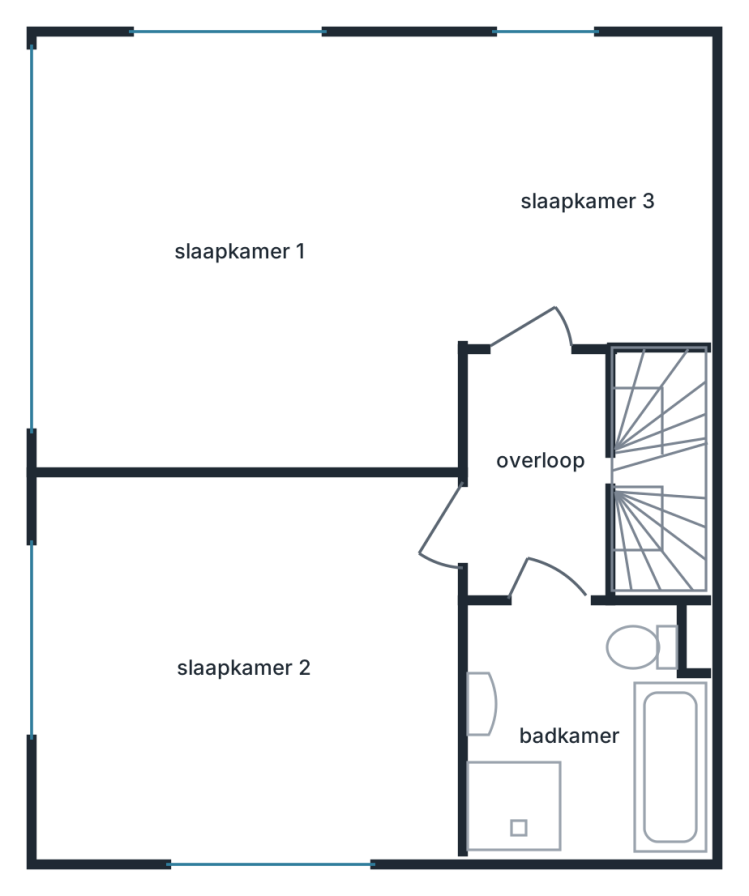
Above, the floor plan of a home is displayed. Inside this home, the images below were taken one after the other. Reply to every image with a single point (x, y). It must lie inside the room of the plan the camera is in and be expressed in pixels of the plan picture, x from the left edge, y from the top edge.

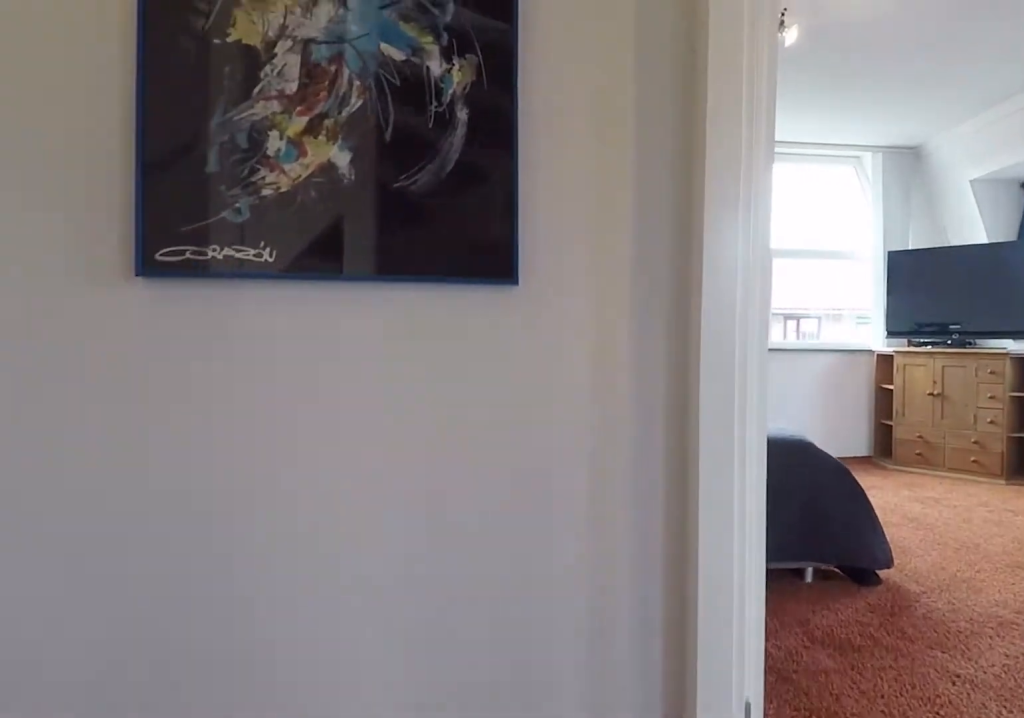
(540, 475)
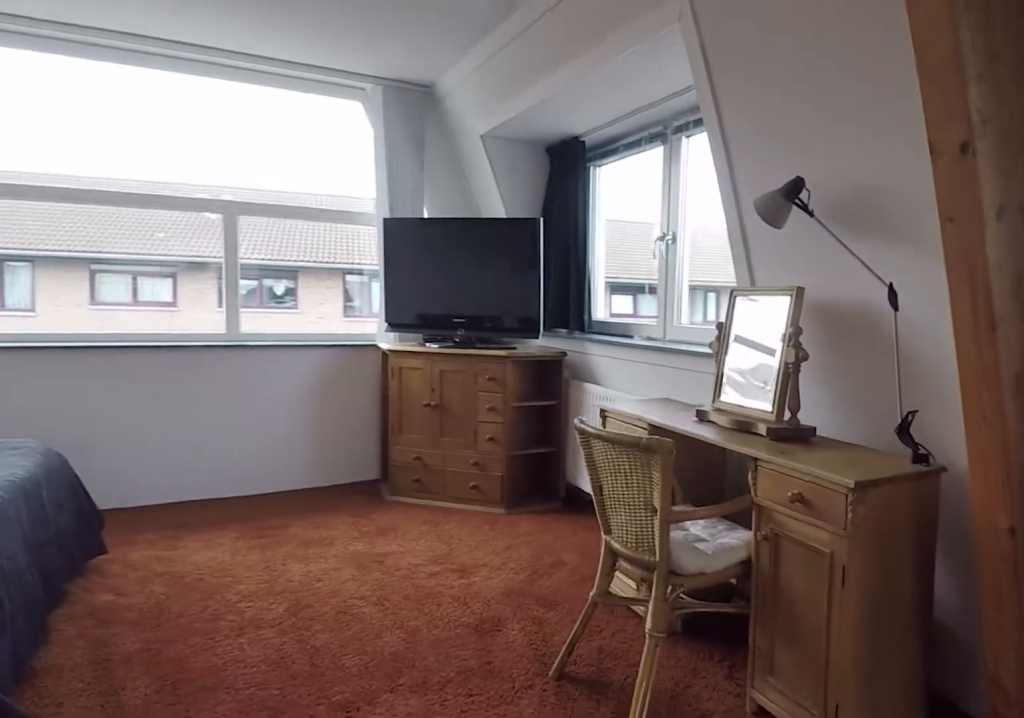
(542, 195)
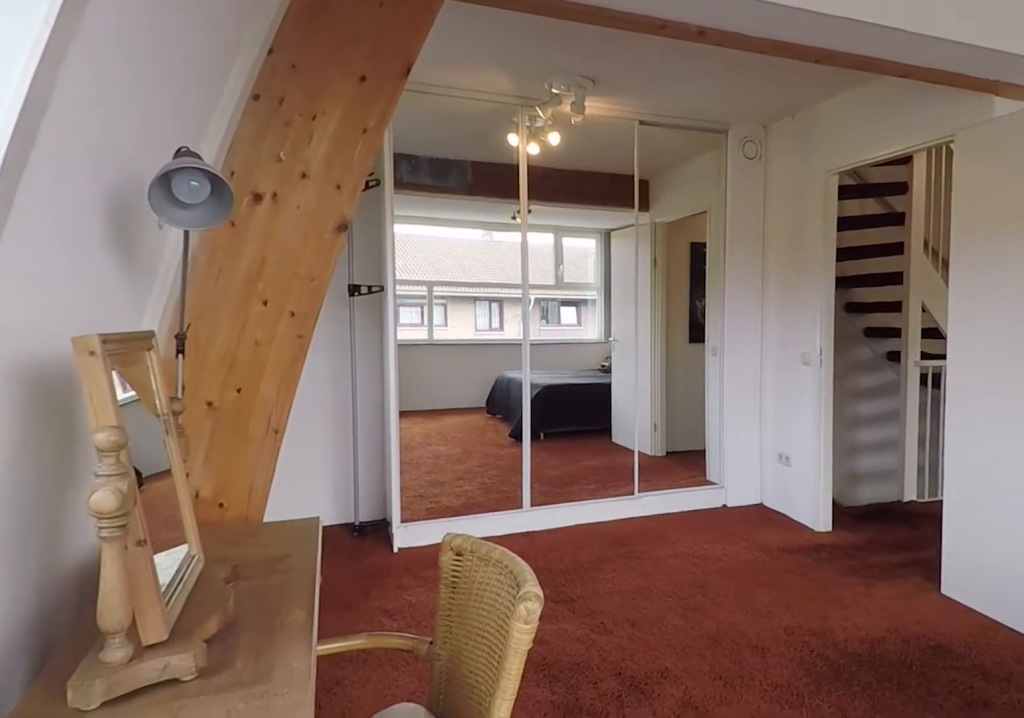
(542, 195)
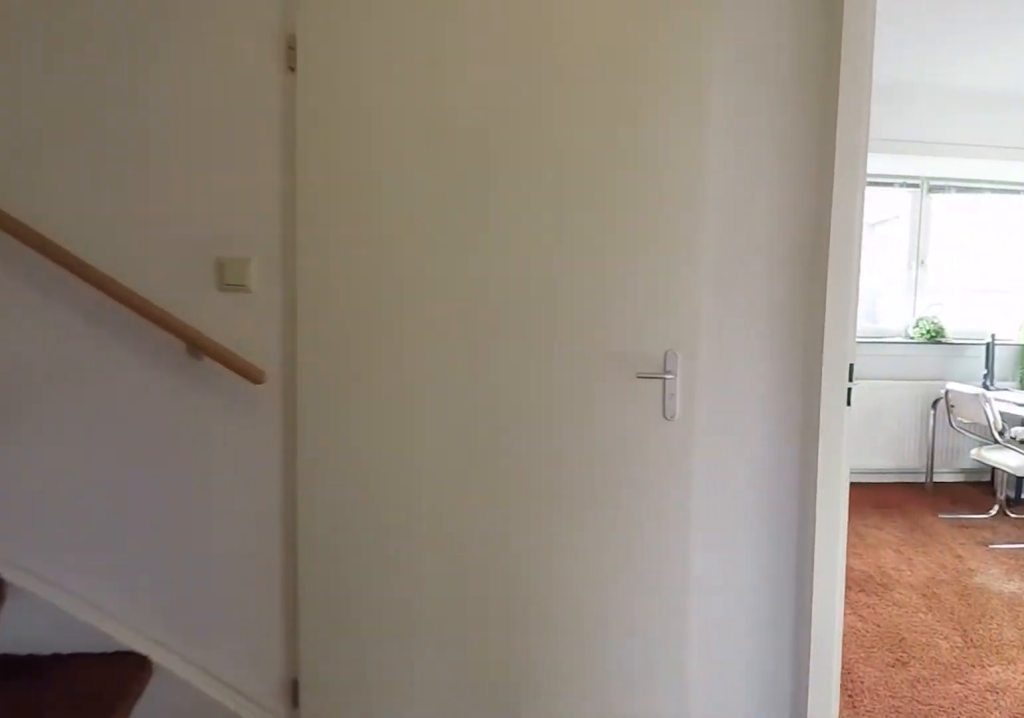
(540, 475)
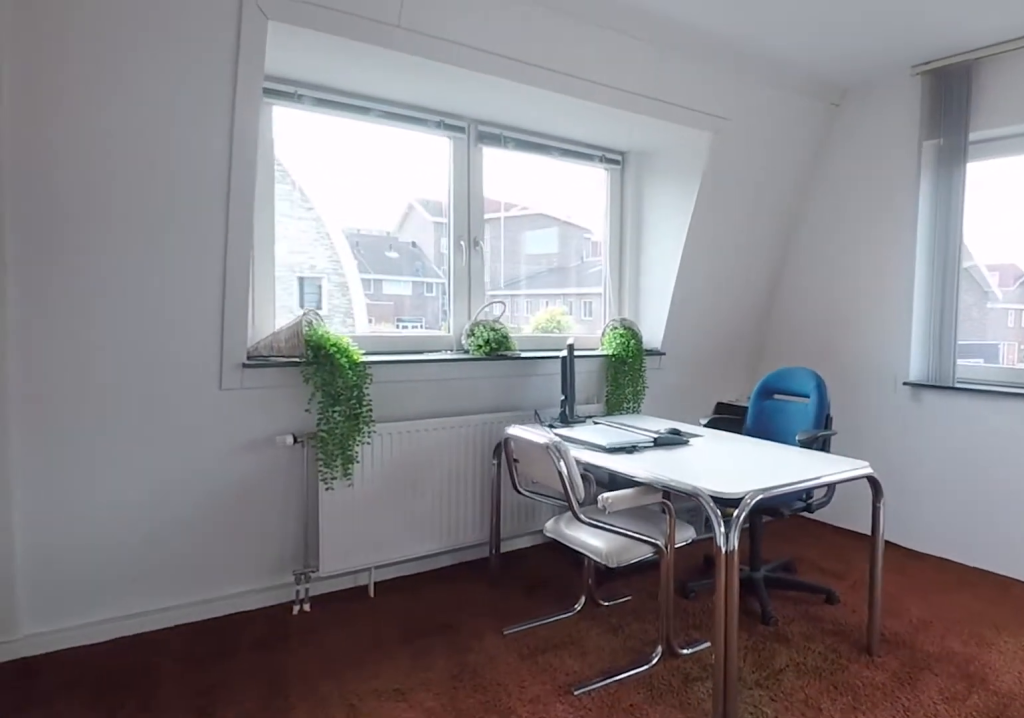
(232, 762)
